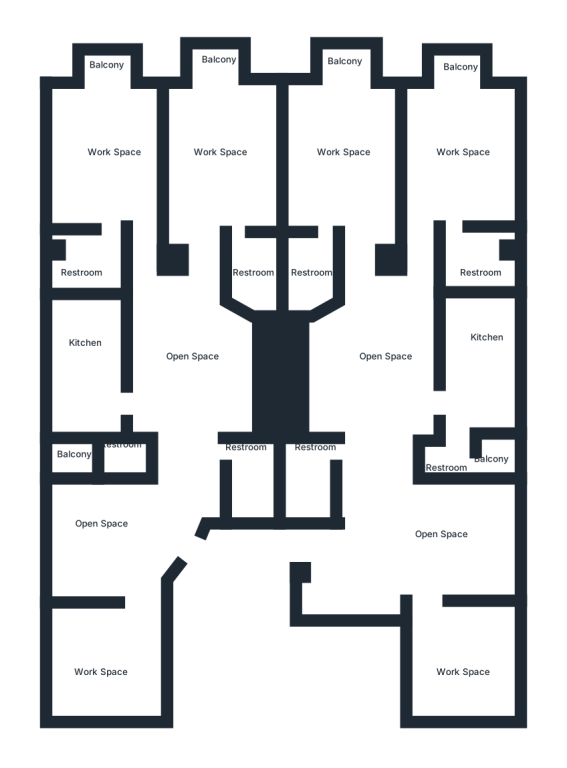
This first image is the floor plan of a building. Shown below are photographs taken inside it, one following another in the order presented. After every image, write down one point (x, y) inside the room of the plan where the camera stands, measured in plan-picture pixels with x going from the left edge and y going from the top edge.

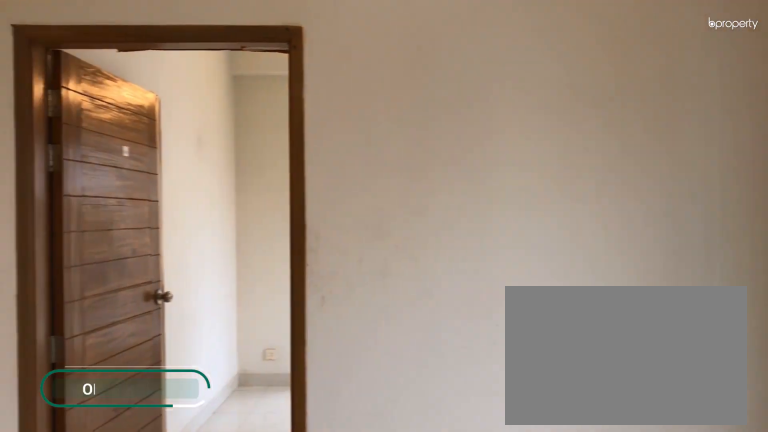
(131, 535)
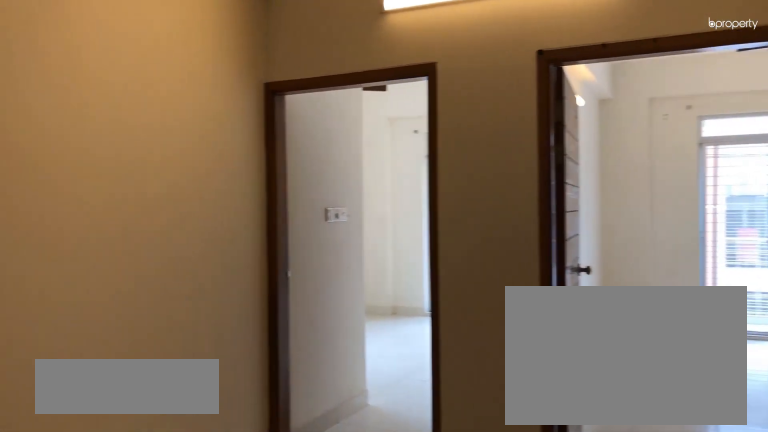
(188, 380)
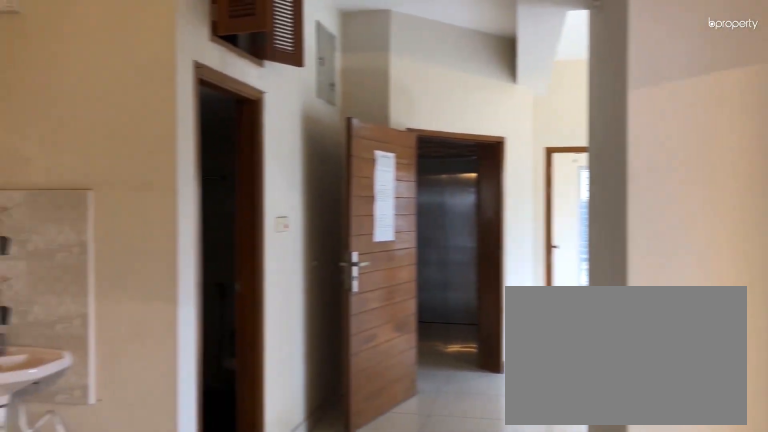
(188, 380)
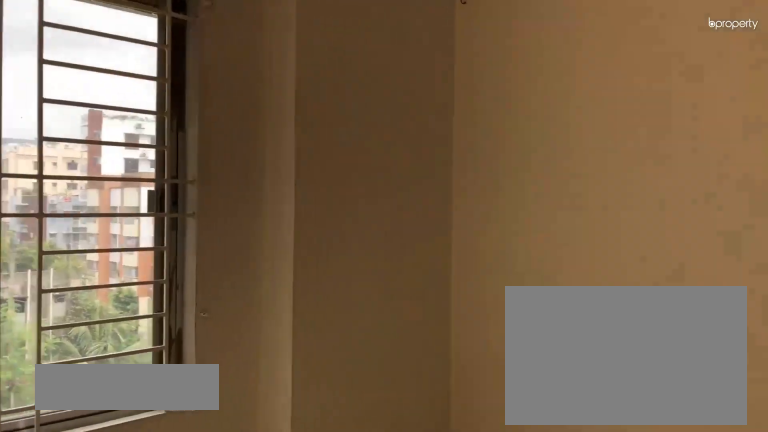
(116, 660)
